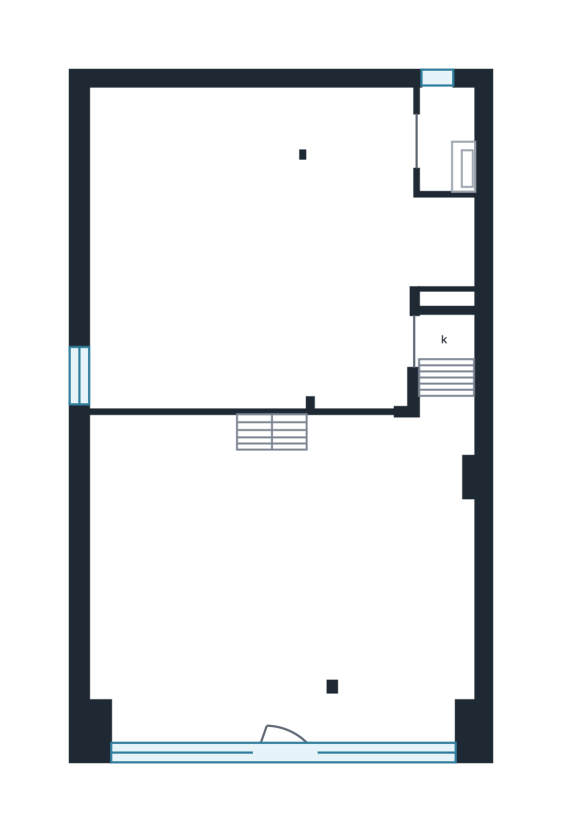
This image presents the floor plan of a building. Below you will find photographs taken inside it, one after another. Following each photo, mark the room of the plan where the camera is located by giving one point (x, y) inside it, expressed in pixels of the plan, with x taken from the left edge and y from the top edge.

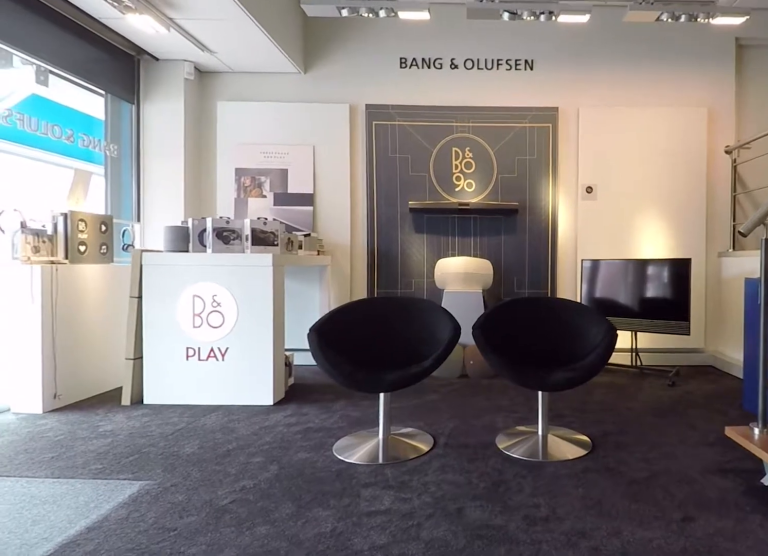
(281, 581)
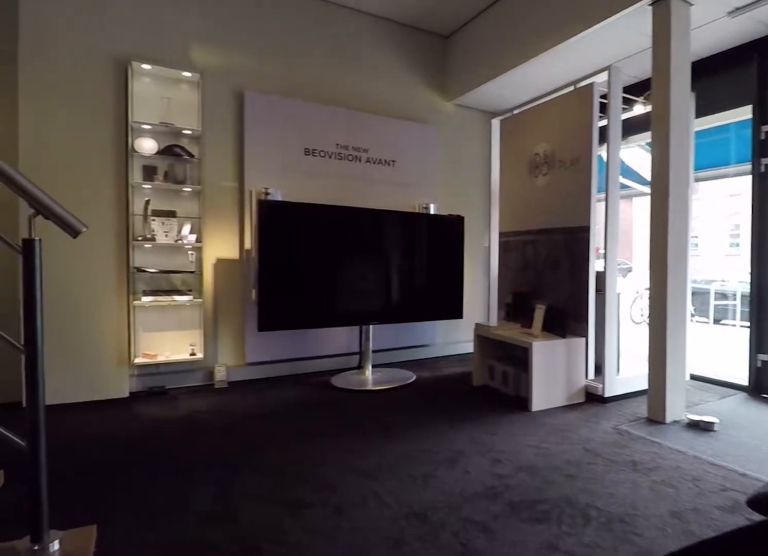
(281, 581)
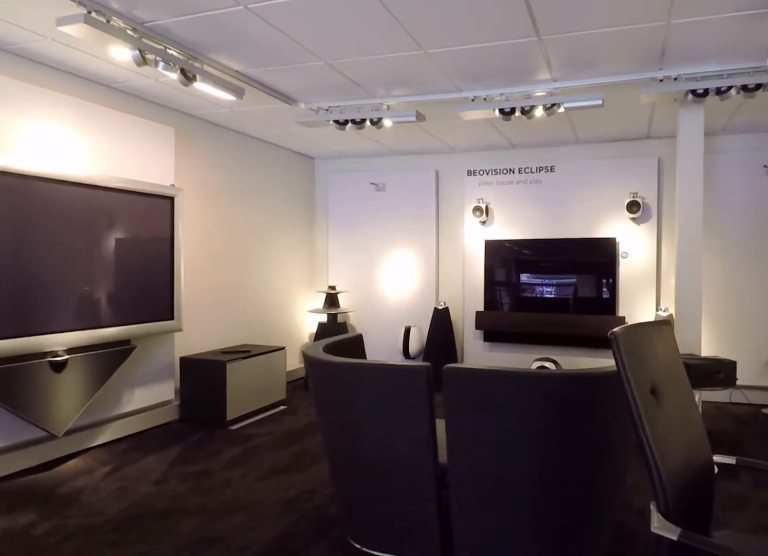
(456, 240)
